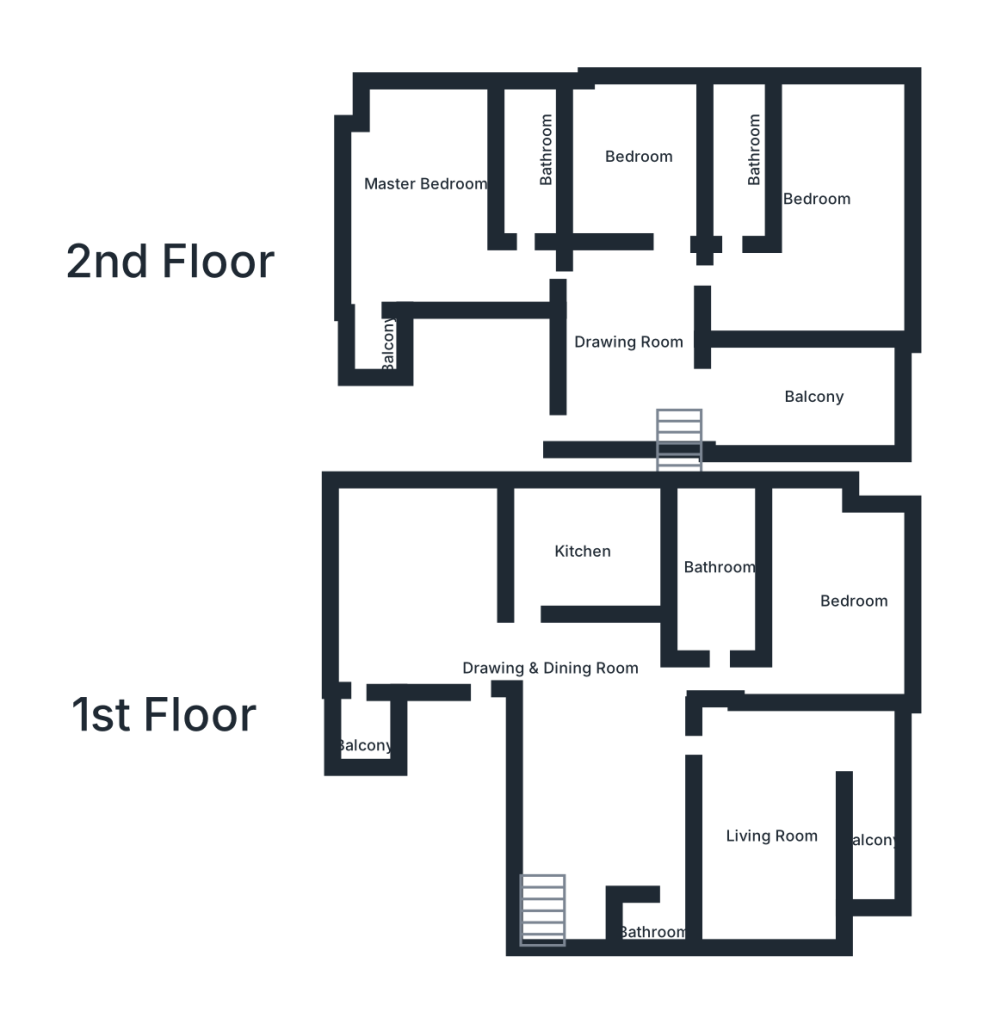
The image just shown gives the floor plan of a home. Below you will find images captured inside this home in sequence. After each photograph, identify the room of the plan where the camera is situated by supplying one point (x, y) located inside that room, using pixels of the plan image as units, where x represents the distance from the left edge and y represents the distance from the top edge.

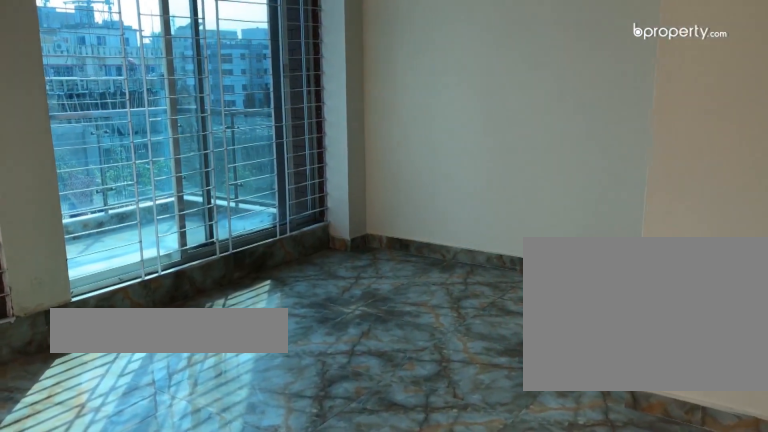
(777, 819)
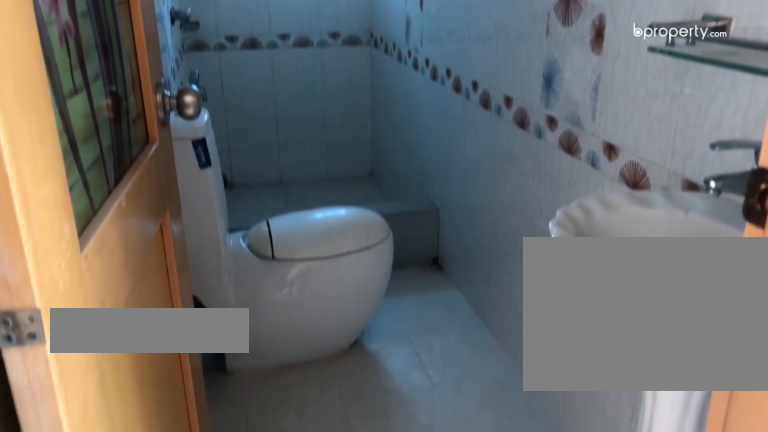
(530, 168)
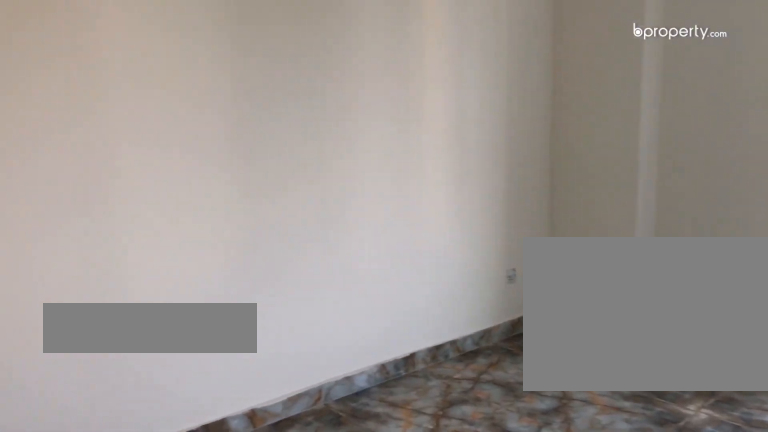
(647, 160)
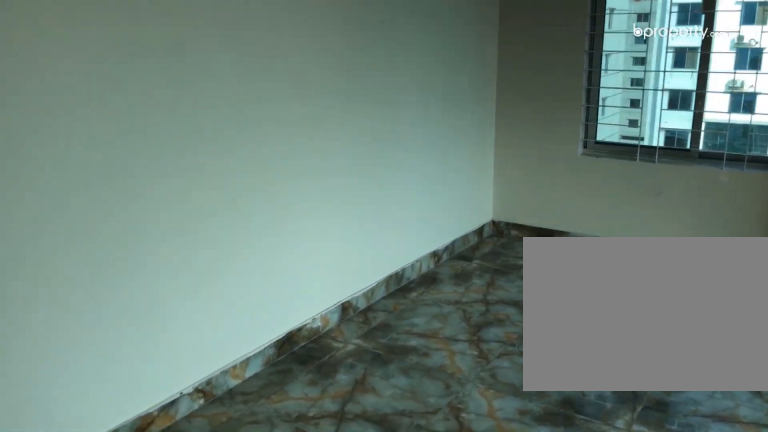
(839, 256)
